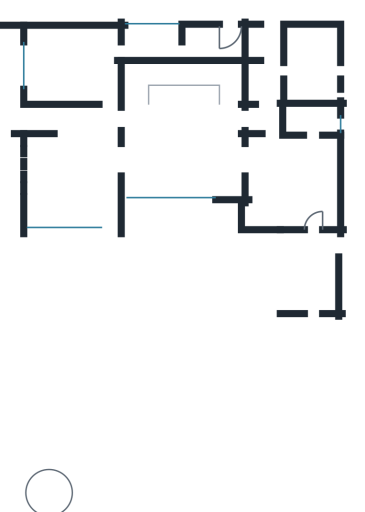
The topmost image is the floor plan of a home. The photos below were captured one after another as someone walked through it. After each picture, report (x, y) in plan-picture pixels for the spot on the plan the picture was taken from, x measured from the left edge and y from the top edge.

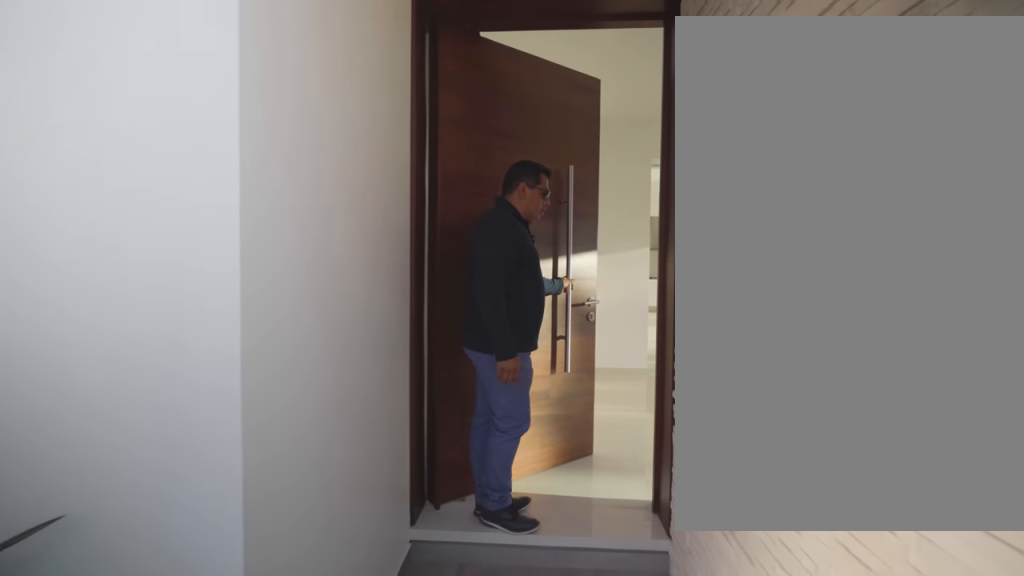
(24, 117)
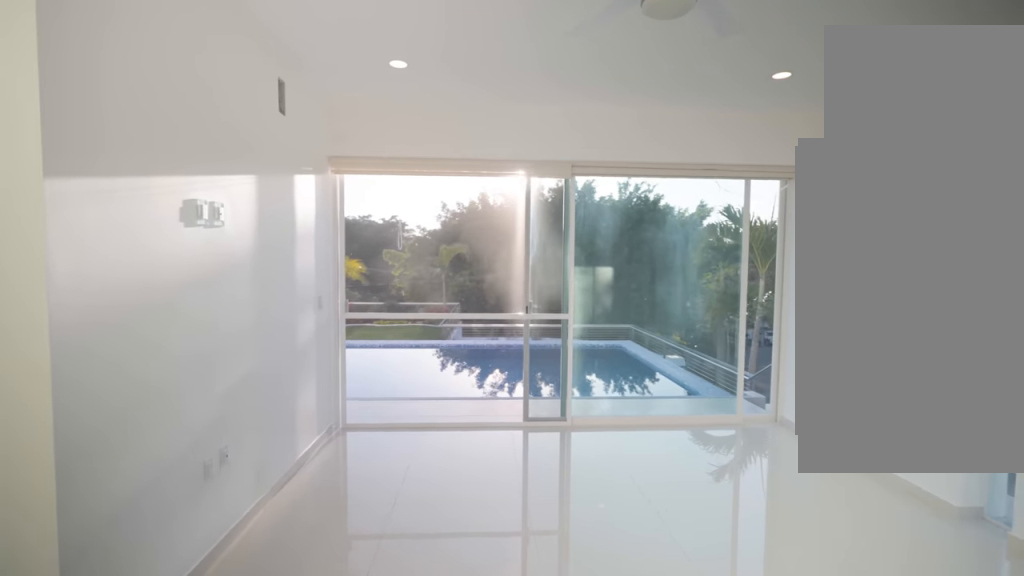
(102, 126)
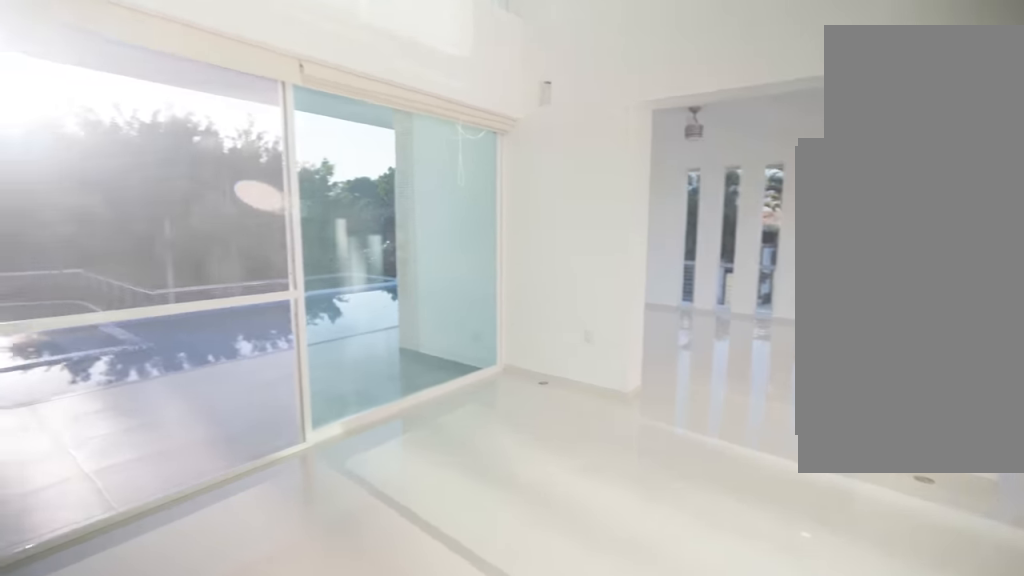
(185, 147)
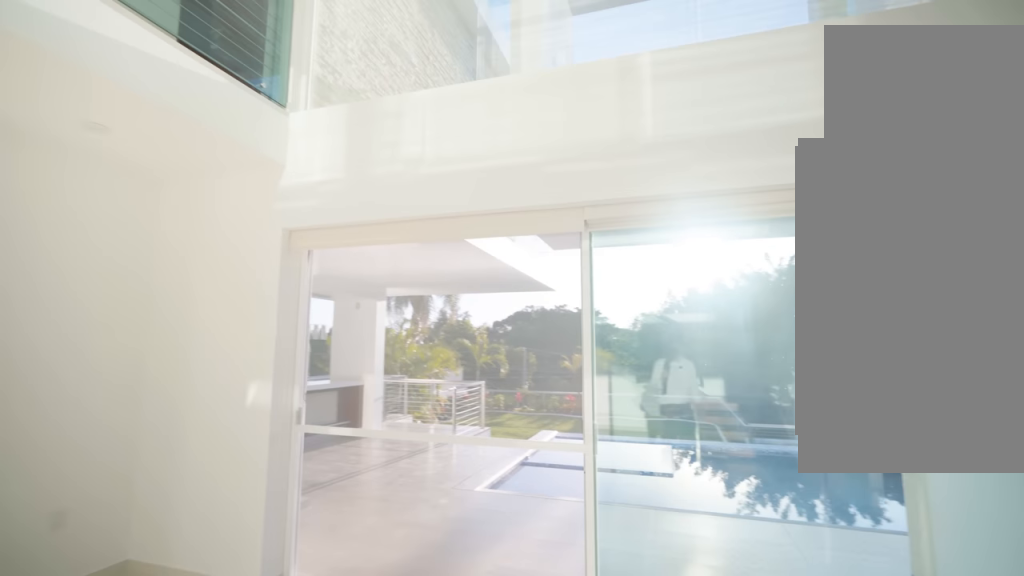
(153, 148)
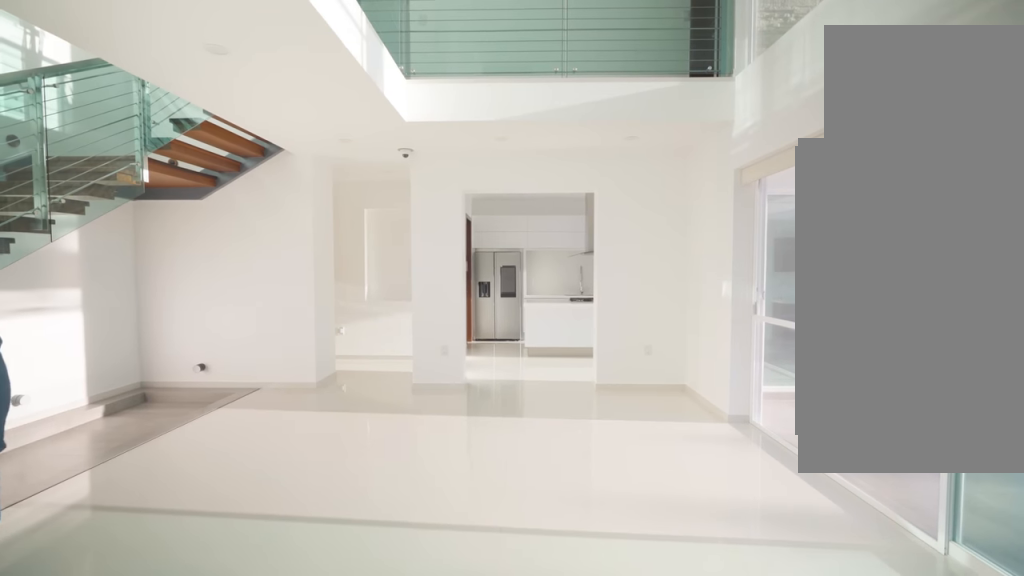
(135, 157)
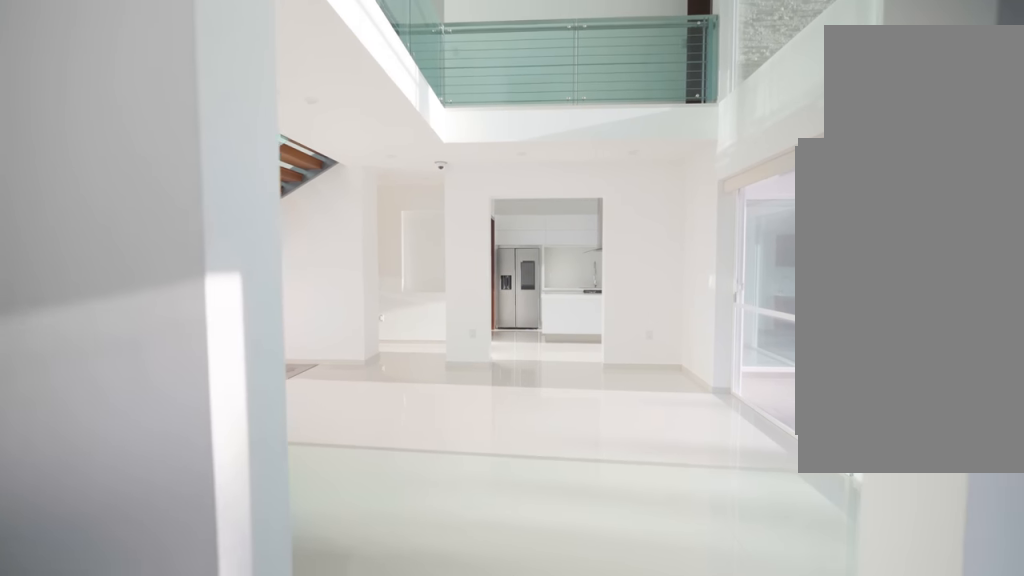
(106, 159)
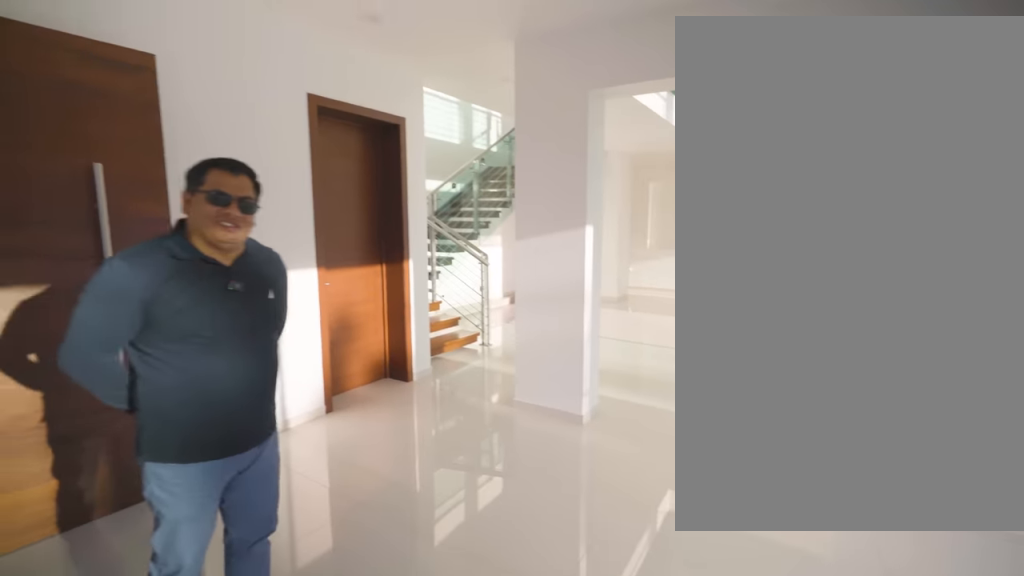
(58, 158)
